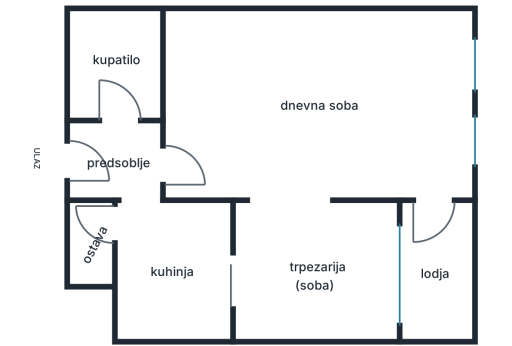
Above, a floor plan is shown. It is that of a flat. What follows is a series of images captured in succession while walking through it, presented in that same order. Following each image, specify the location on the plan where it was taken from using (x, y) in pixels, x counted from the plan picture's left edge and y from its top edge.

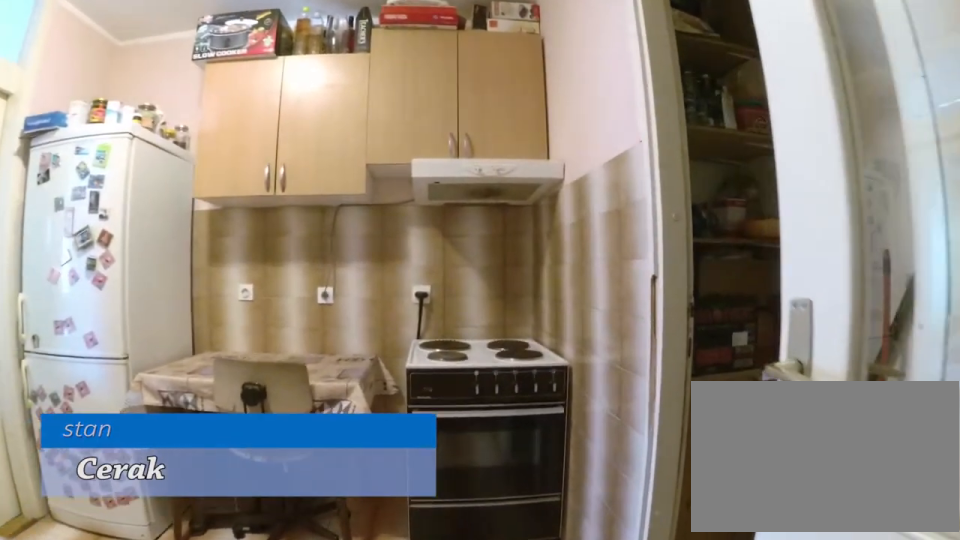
(138, 199)
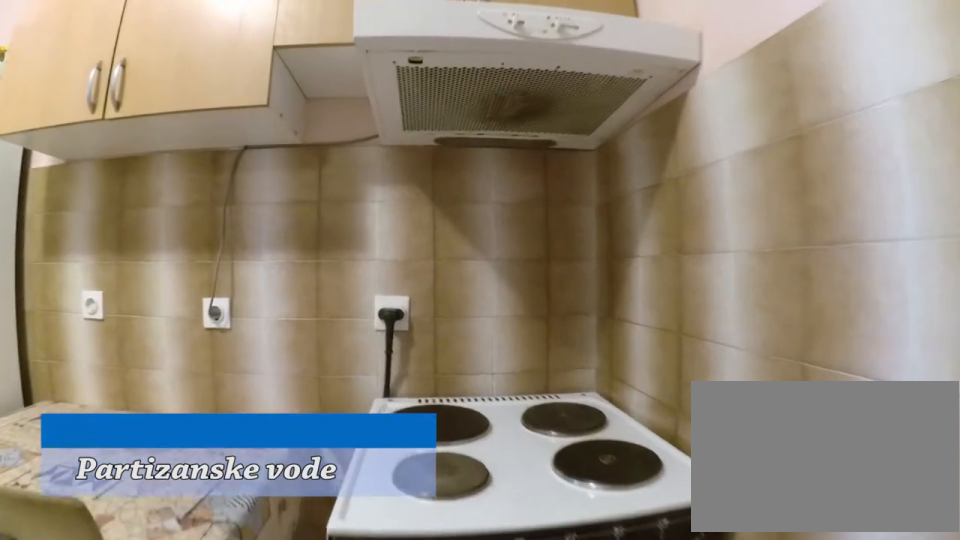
(137, 286)
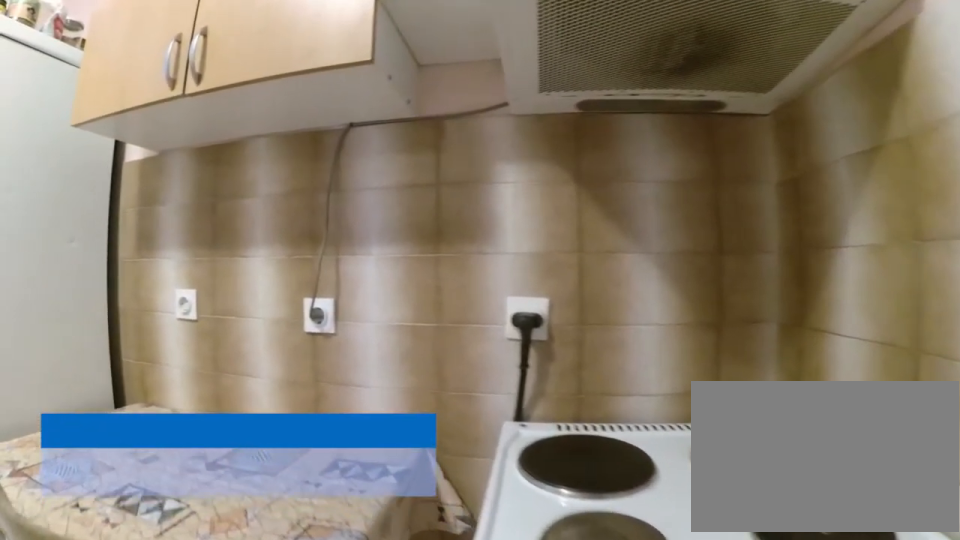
(134, 295)
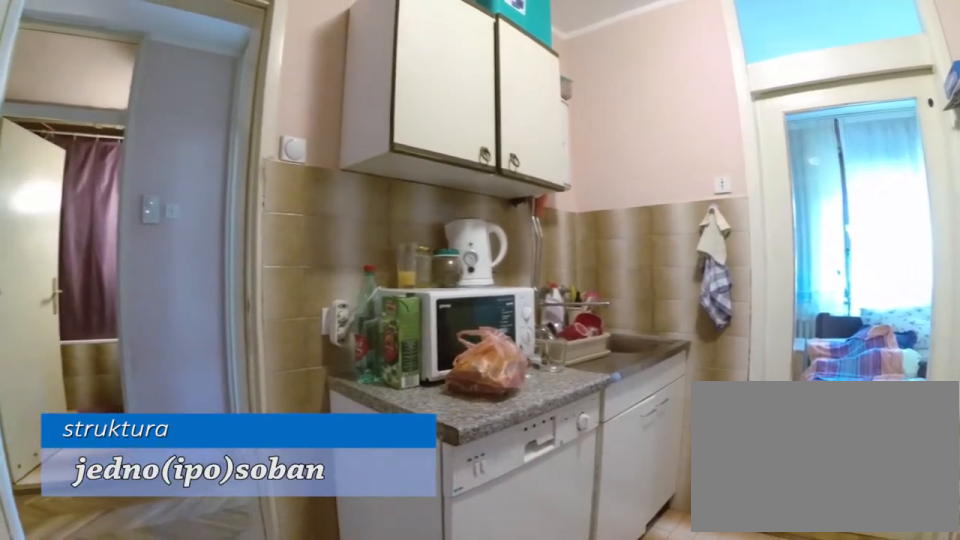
(130, 322)
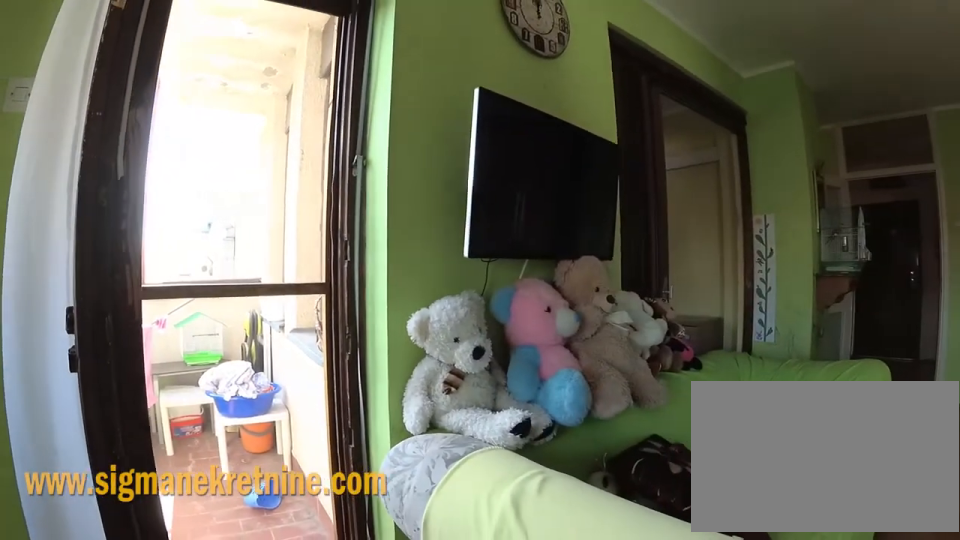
(446, 161)
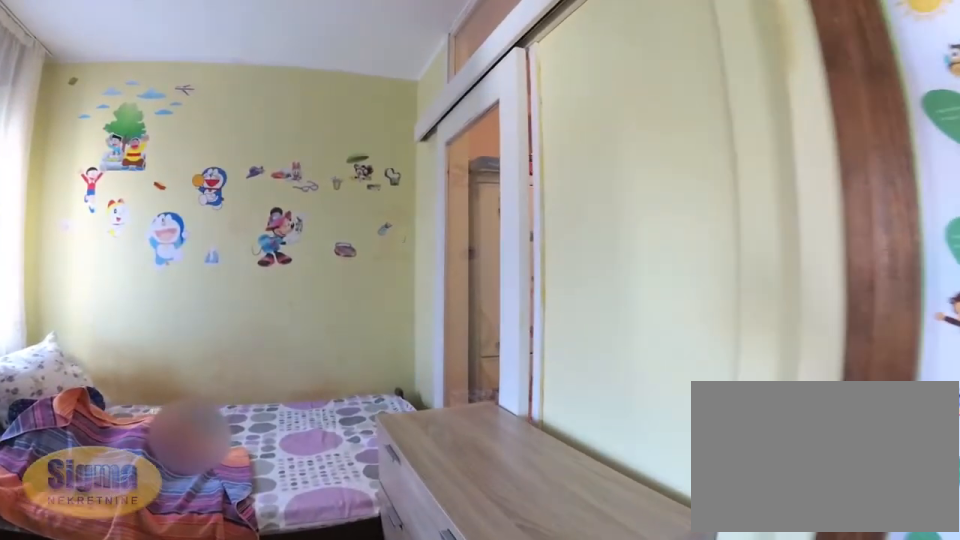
(290, 186)
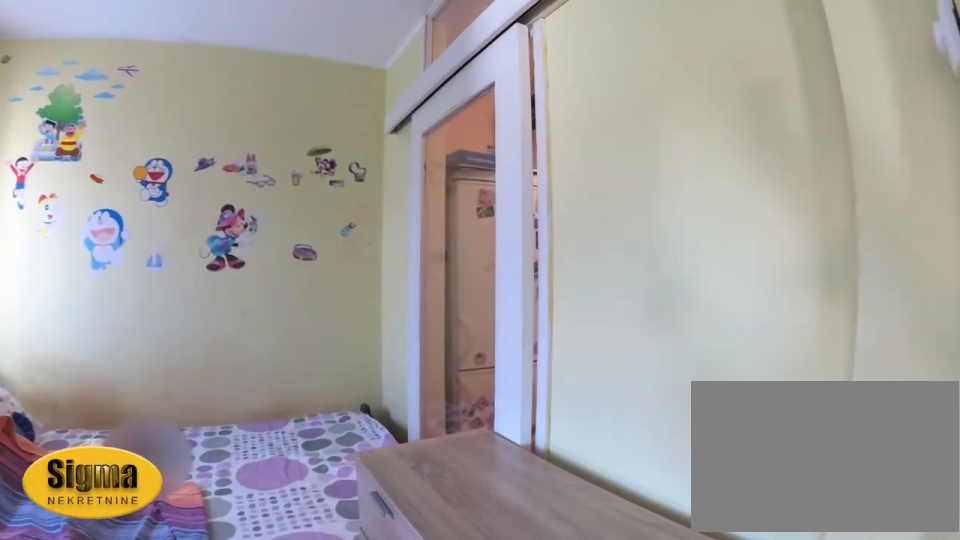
(289, 194)
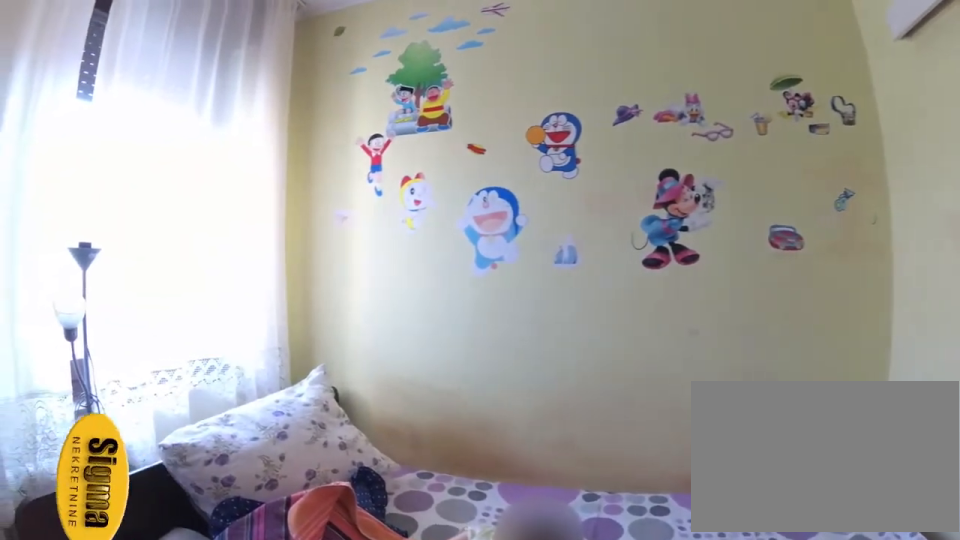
(314, 262)
